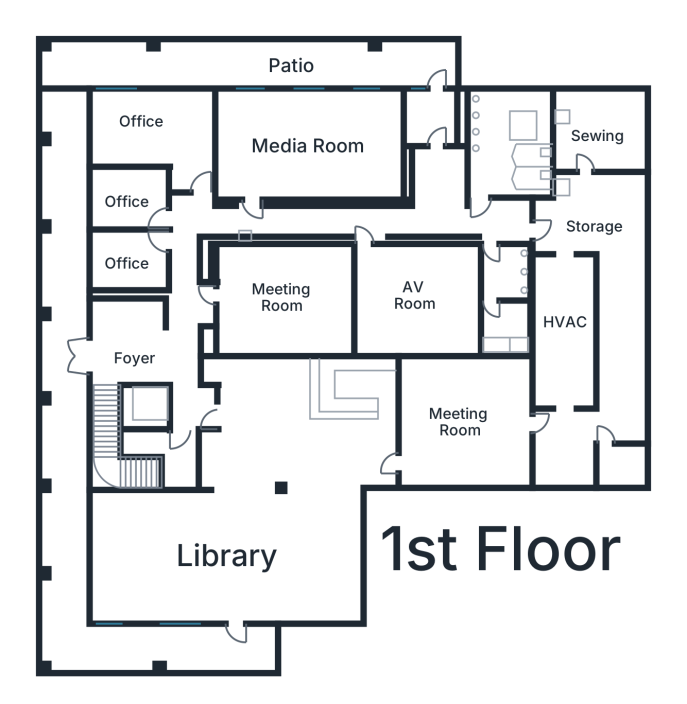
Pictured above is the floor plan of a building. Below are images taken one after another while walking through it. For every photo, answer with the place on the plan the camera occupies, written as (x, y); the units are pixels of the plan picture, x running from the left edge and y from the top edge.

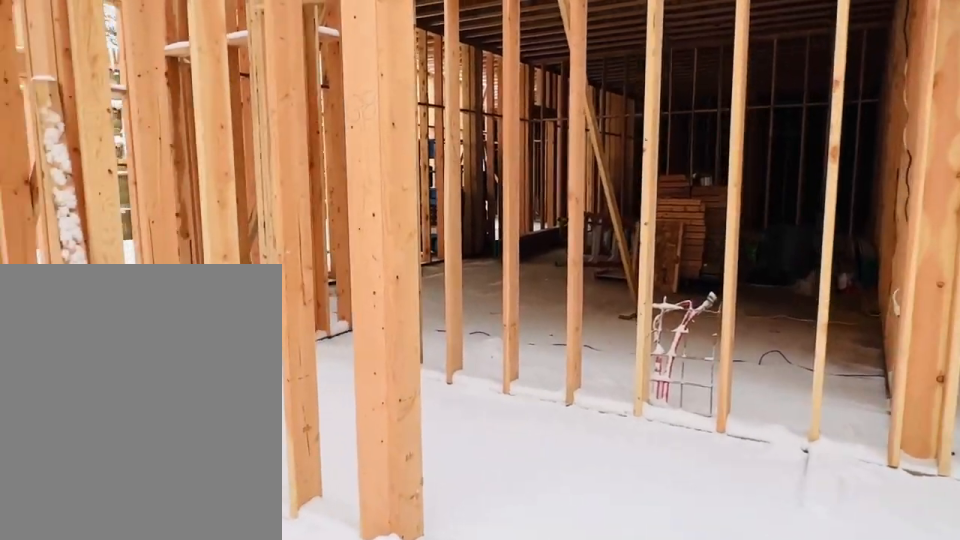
(149, 339)
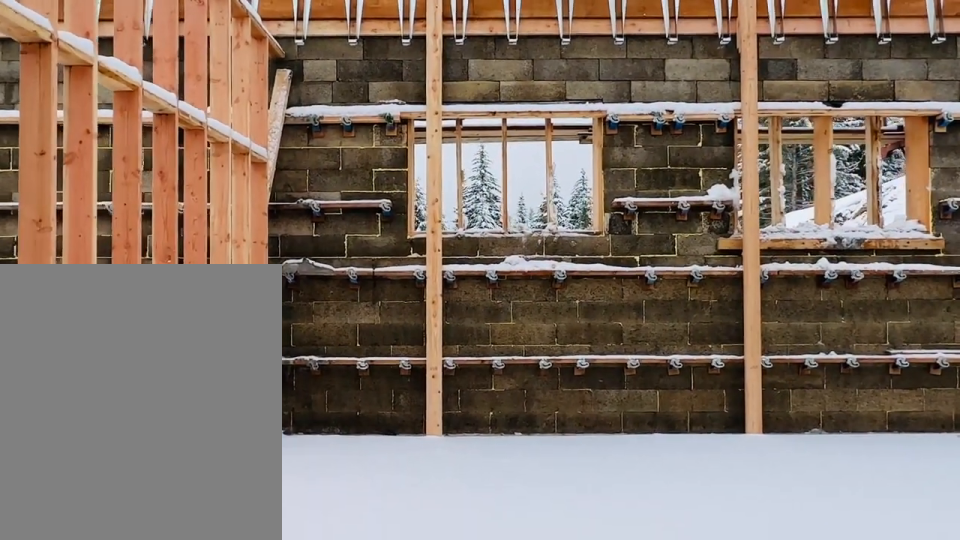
(246, 202)
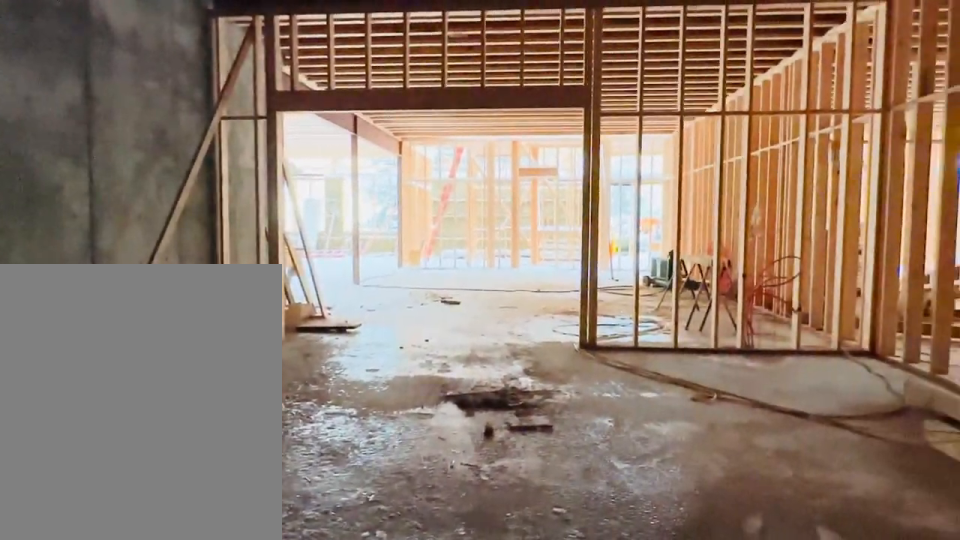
(503, 428)
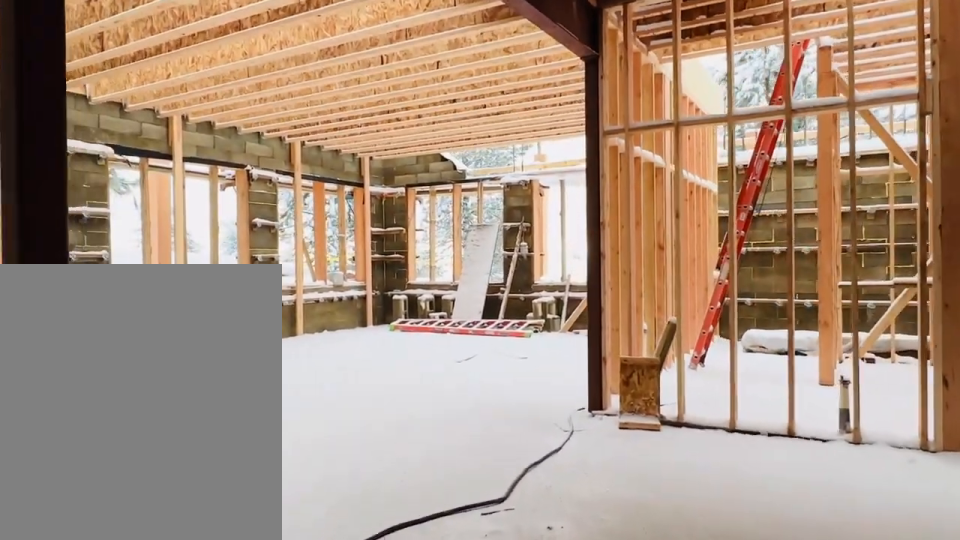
(326, 448)
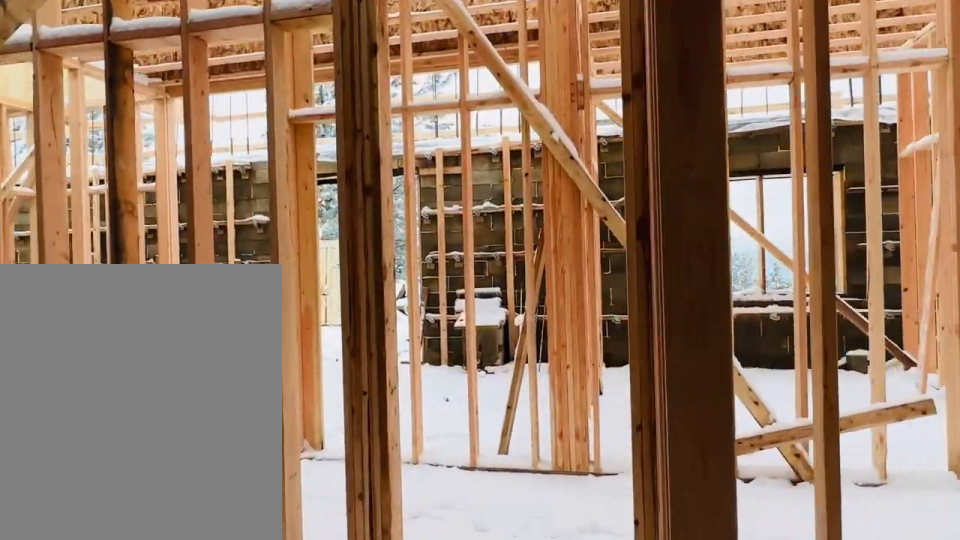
(232, 287)
